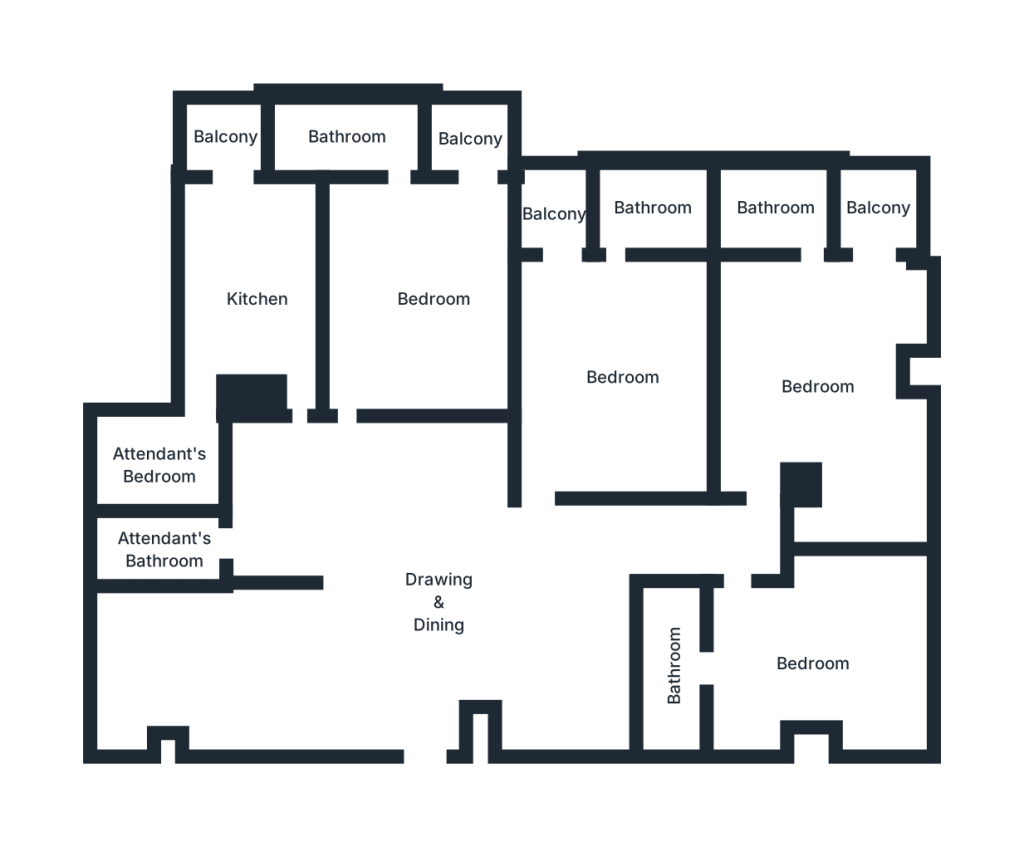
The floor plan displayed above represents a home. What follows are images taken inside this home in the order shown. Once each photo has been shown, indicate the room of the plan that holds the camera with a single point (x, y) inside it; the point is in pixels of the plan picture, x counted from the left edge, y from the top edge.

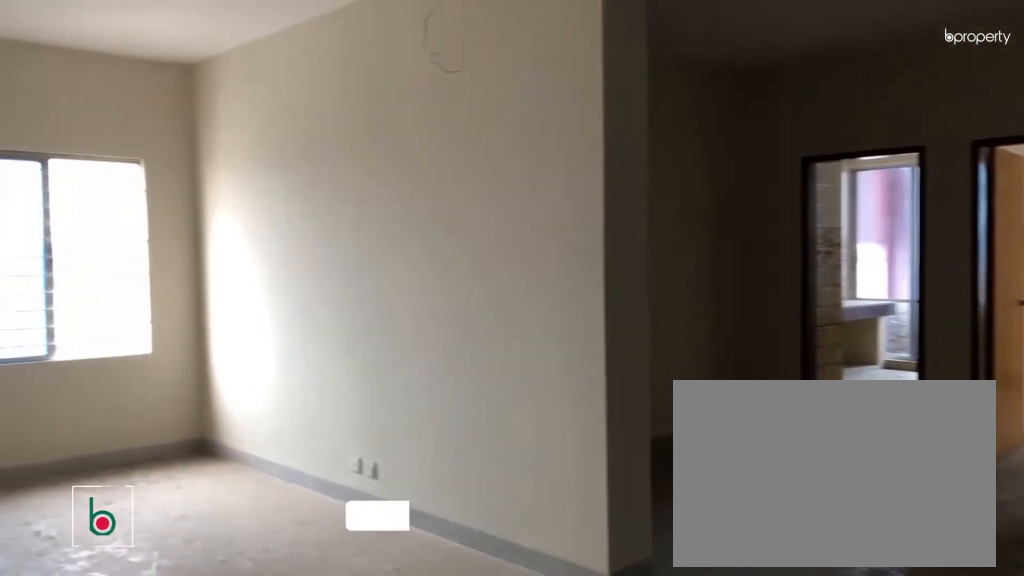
(309, 672)
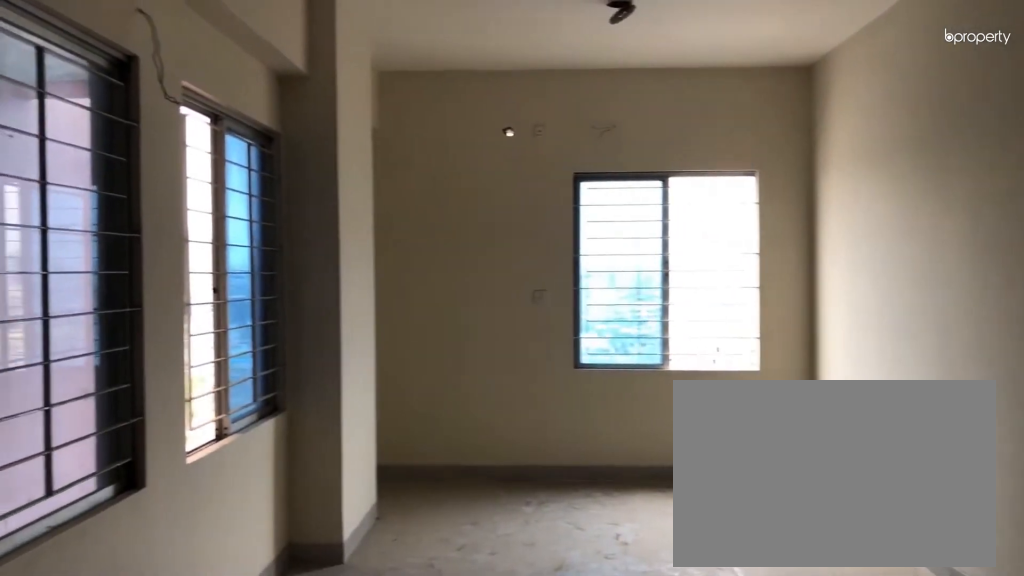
(309, 672)
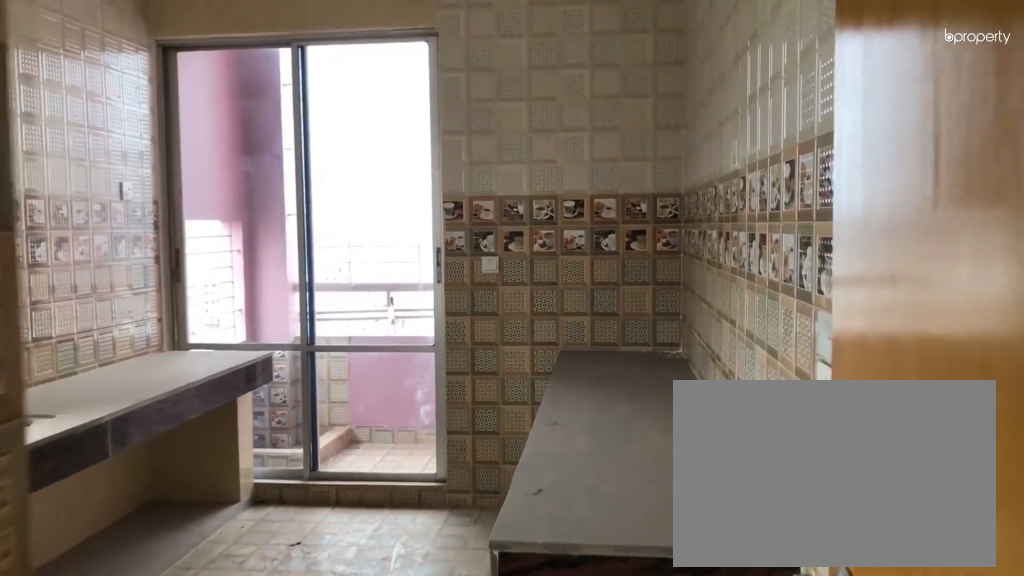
(255, 304)
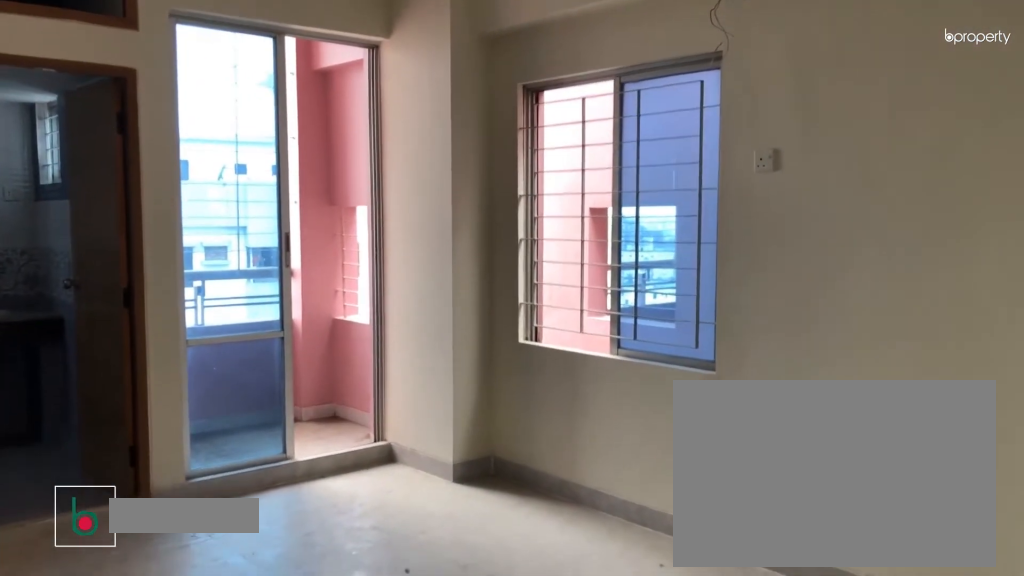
(431, 304)
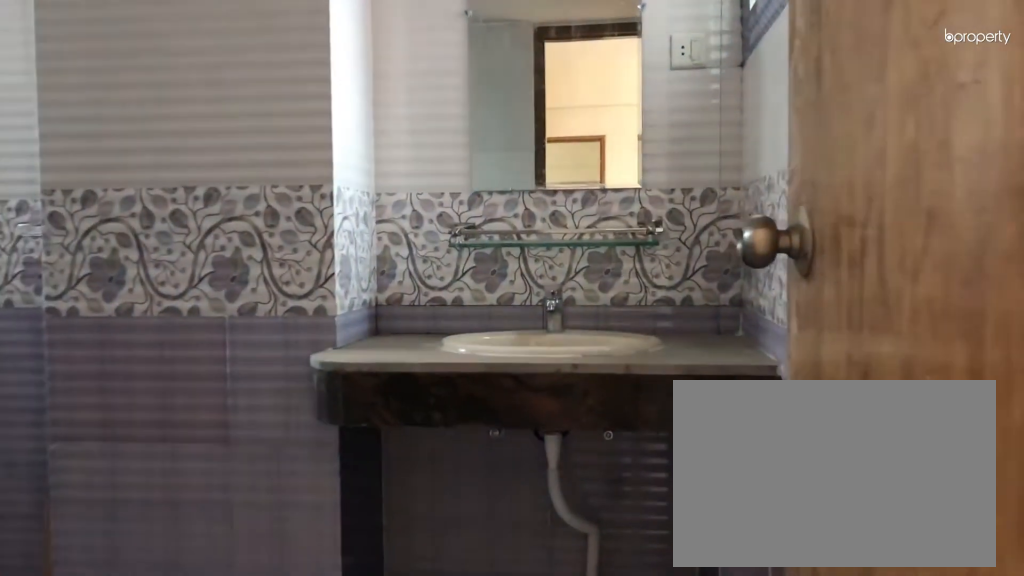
(342, 136)
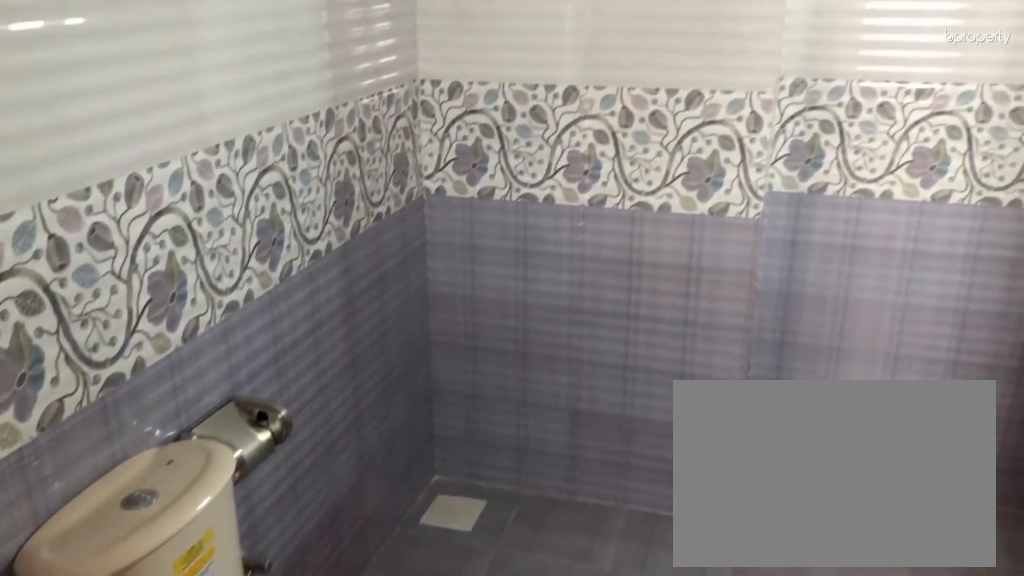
(342, 136)
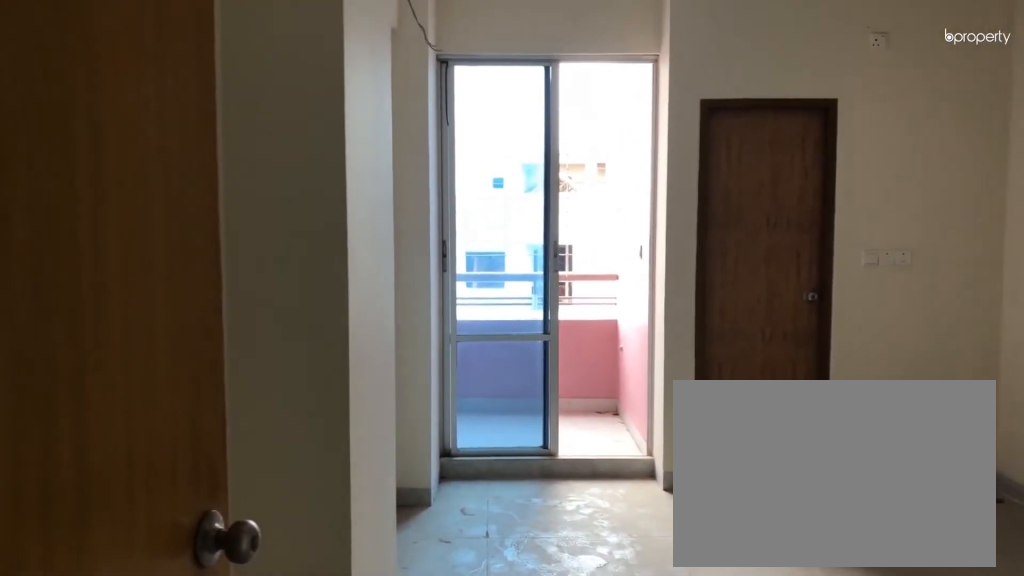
(623, 380)
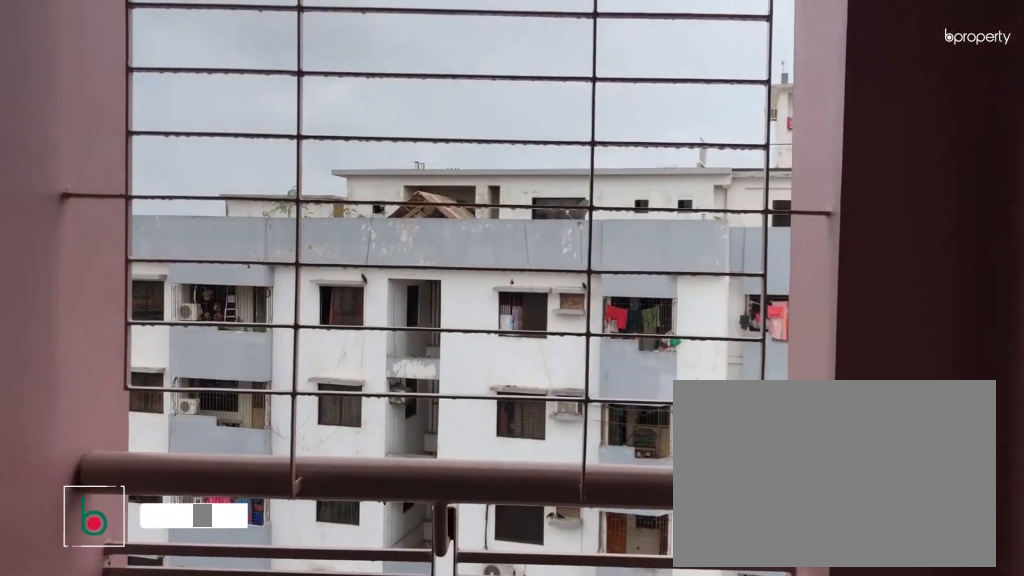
(879, 210)
